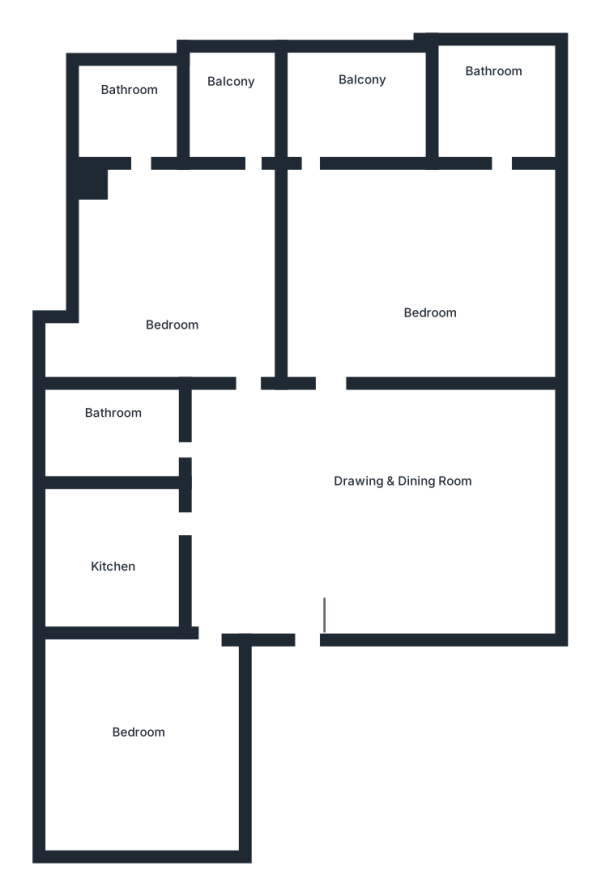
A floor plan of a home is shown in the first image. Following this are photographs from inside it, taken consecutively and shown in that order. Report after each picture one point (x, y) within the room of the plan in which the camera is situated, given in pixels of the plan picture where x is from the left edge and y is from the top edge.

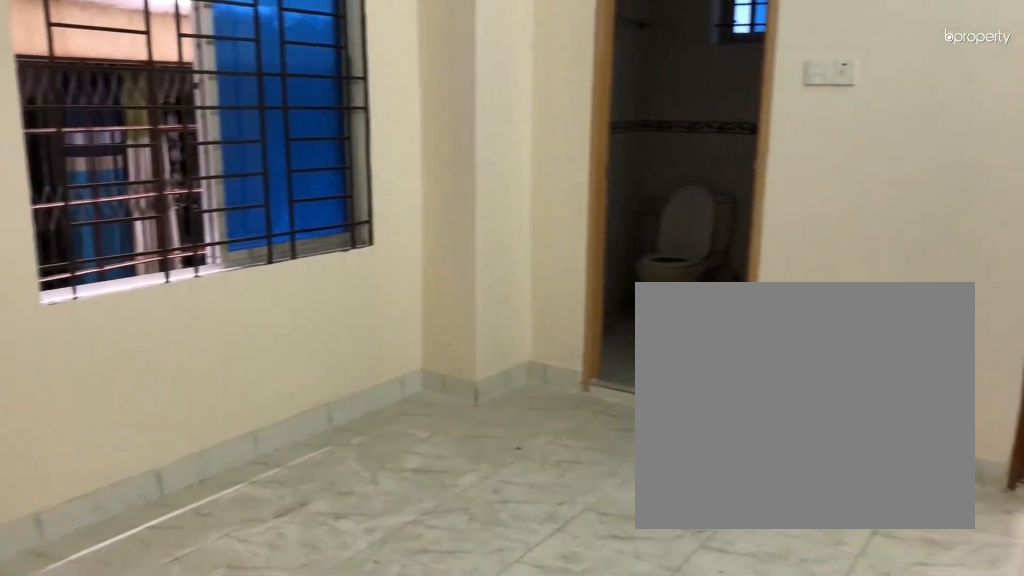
(168, 273)
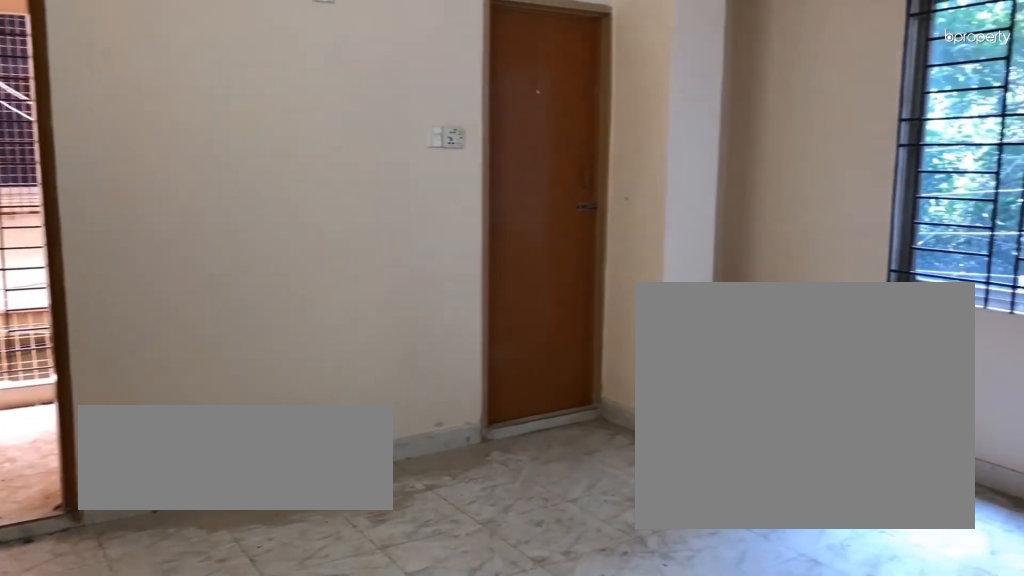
(435, 282)
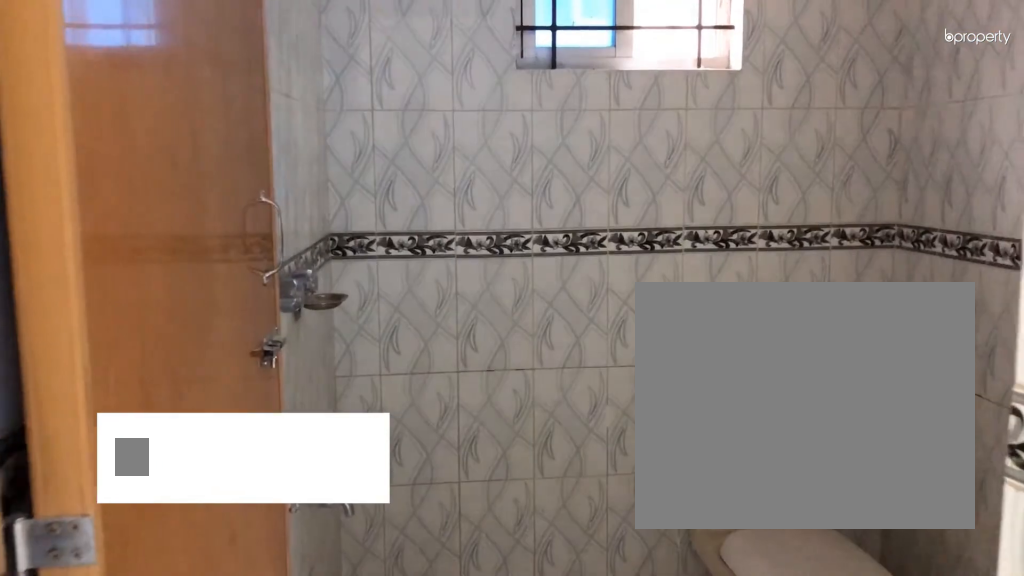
(503, 107)
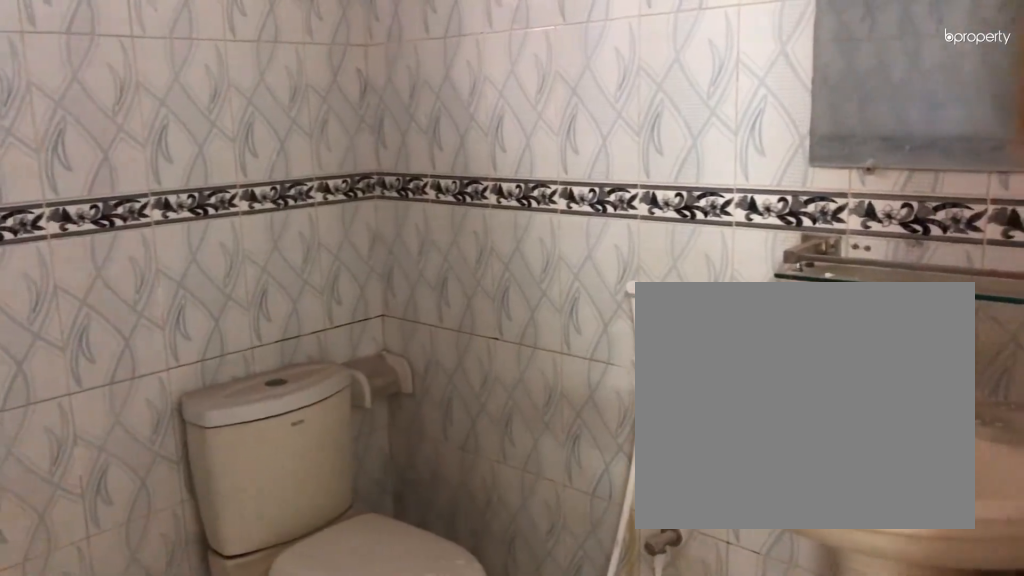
(503, 107)
